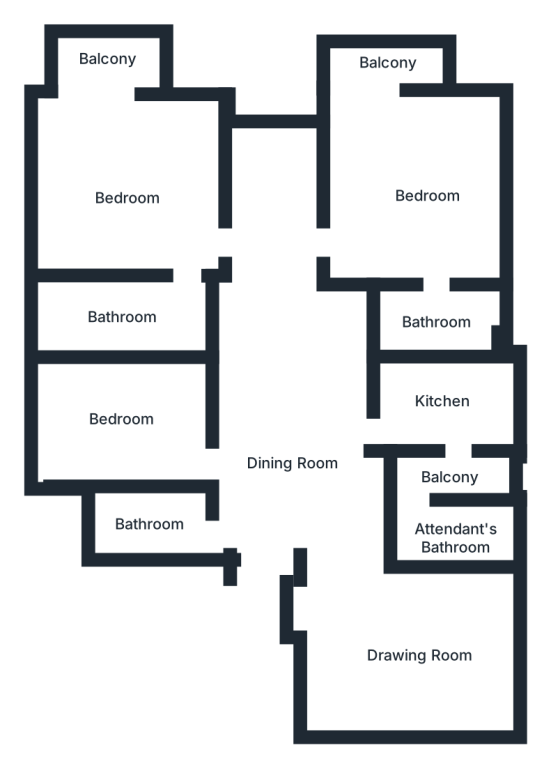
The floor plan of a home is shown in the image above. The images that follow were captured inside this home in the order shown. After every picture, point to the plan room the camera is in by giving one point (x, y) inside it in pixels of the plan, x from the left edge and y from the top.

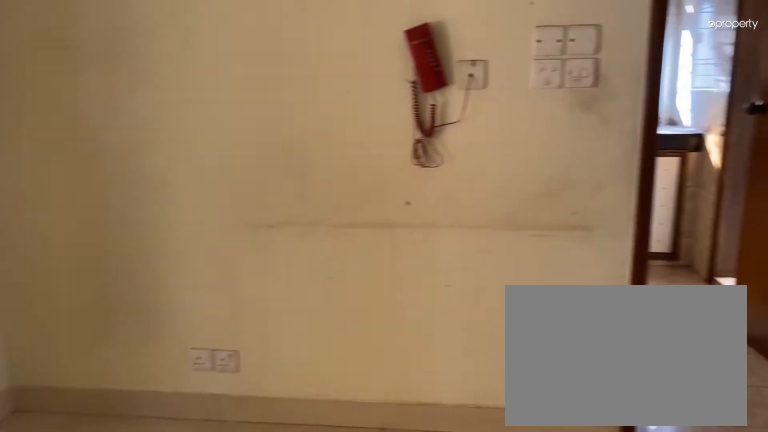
(269, 311)
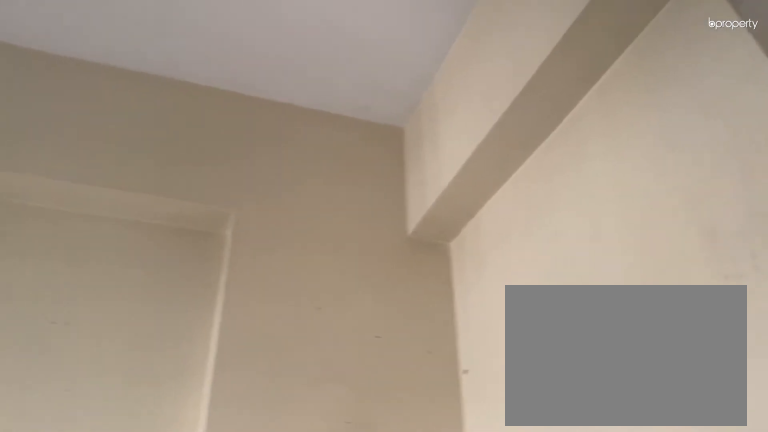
(120, 410)
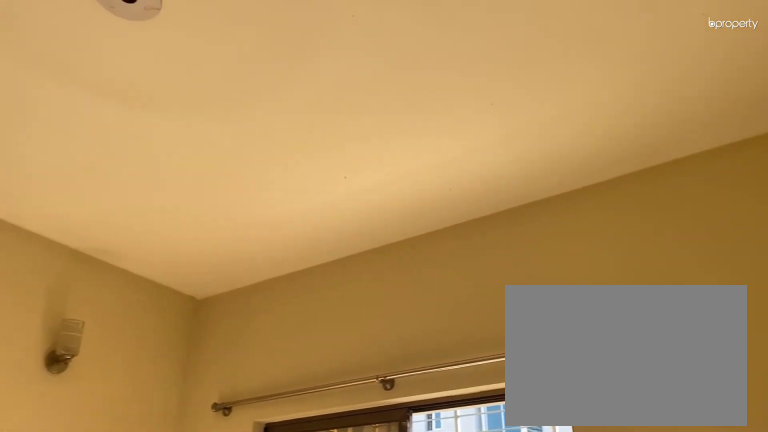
(131, 198)
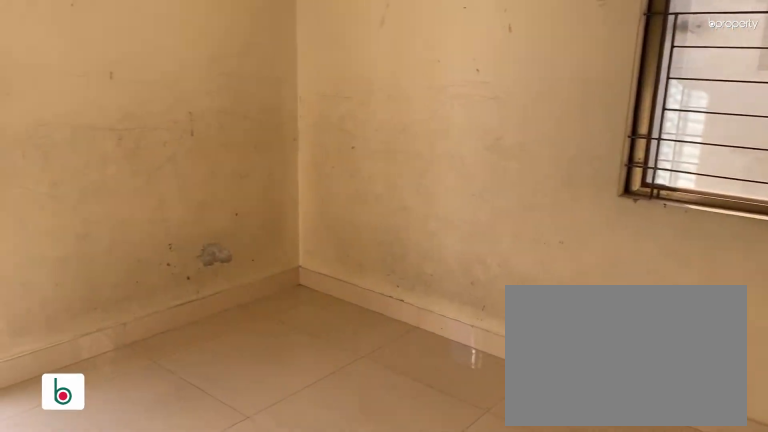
(428, 202)
